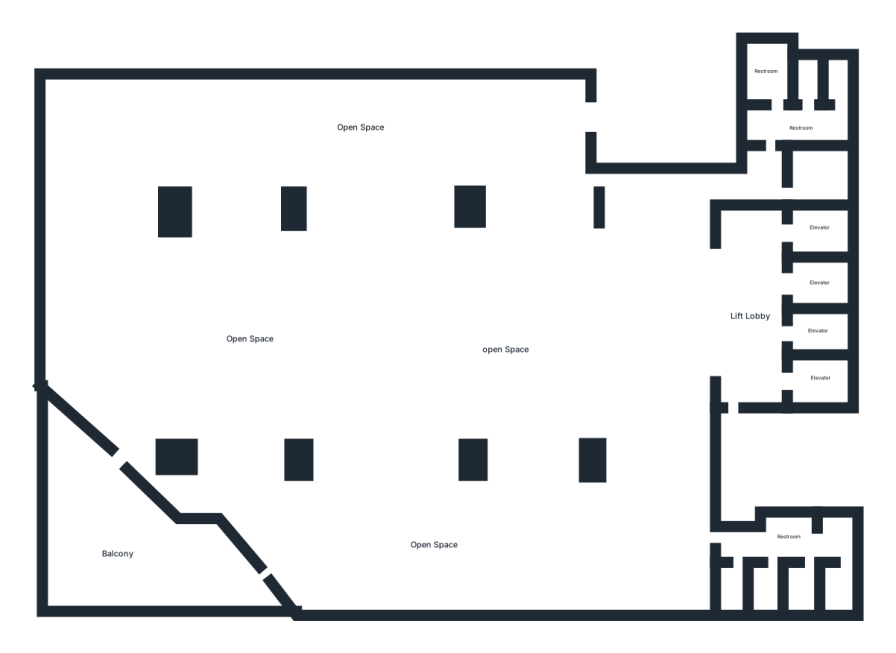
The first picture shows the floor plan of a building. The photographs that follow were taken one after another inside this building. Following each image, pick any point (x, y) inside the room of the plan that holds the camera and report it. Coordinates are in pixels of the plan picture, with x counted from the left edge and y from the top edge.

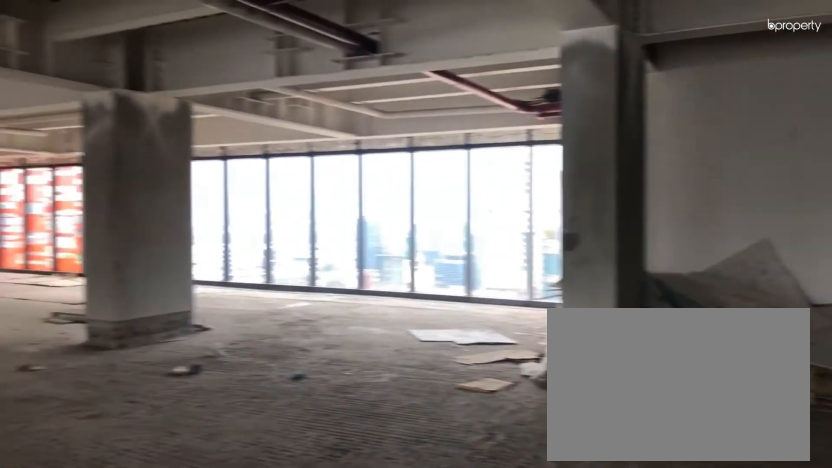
(575, 269)
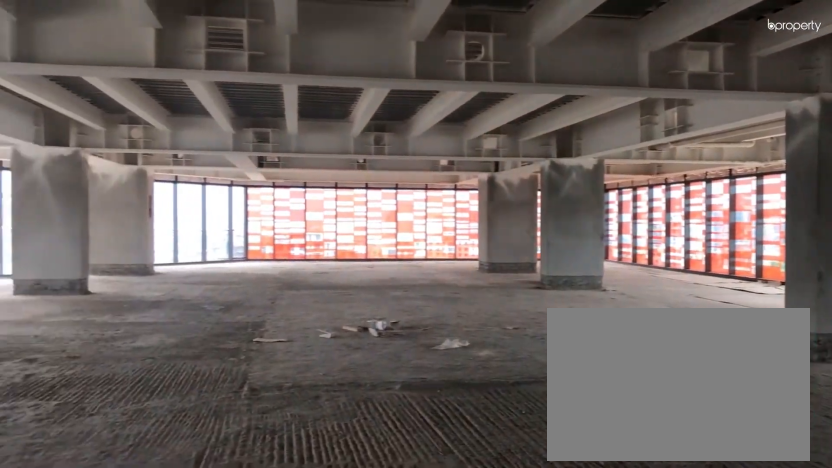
(459, 356)
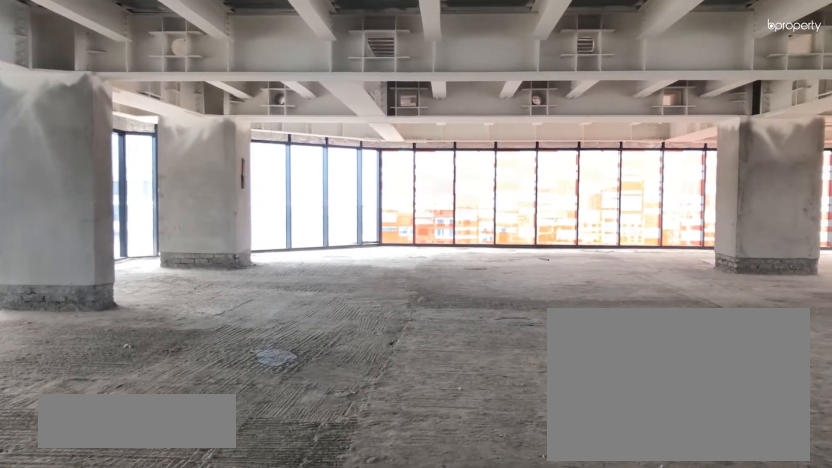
(366, 314)
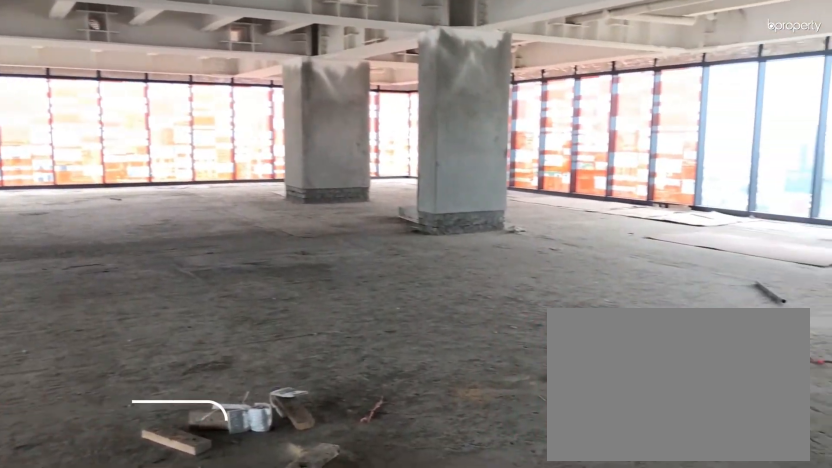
(321, 298)
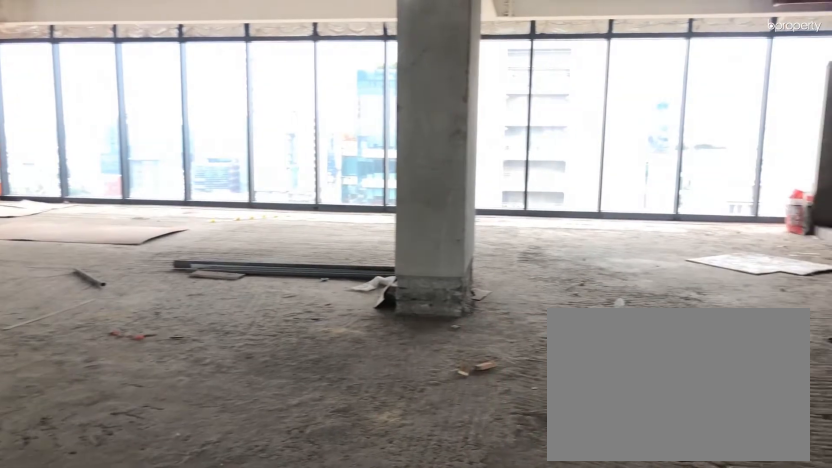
(321, 298)
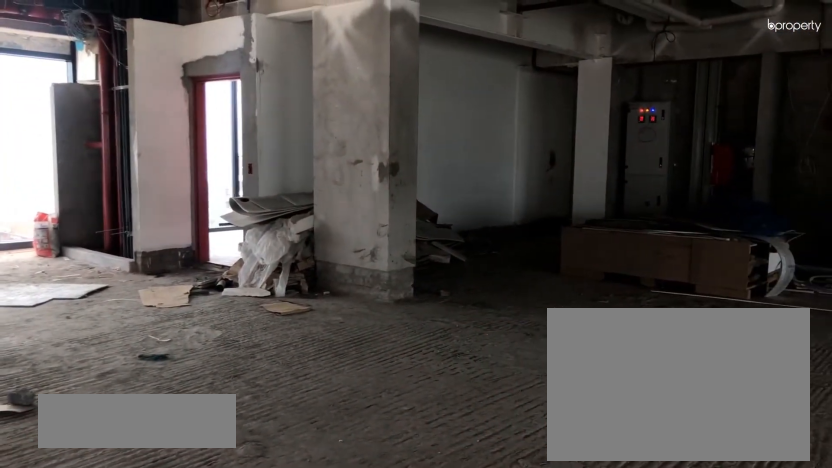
(529, 318)
